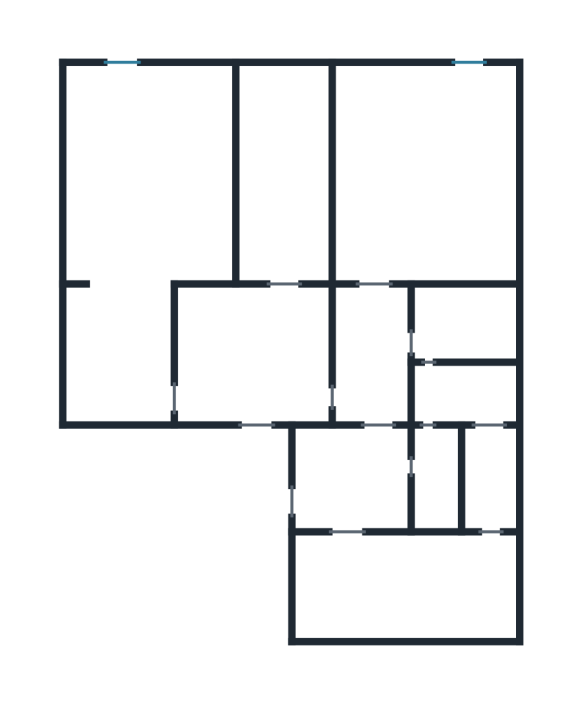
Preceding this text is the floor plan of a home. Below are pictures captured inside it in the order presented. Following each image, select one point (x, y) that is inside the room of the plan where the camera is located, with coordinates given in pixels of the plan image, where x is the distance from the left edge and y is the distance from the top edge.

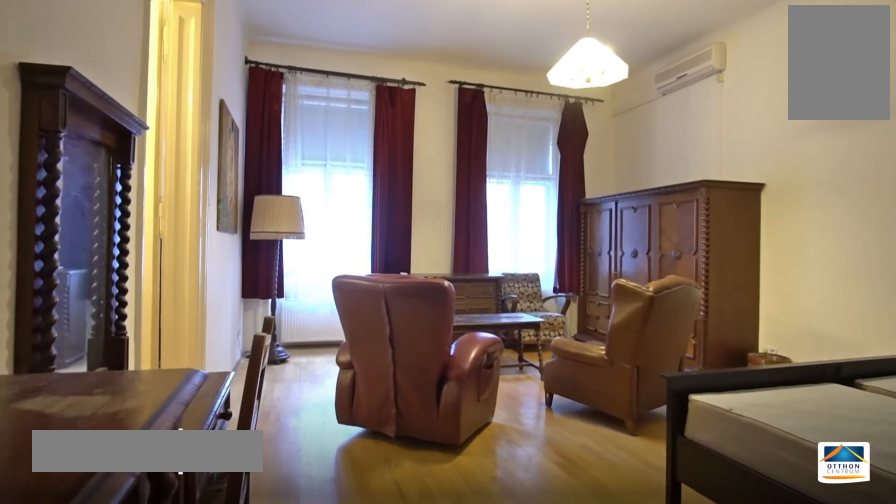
(435, 182)
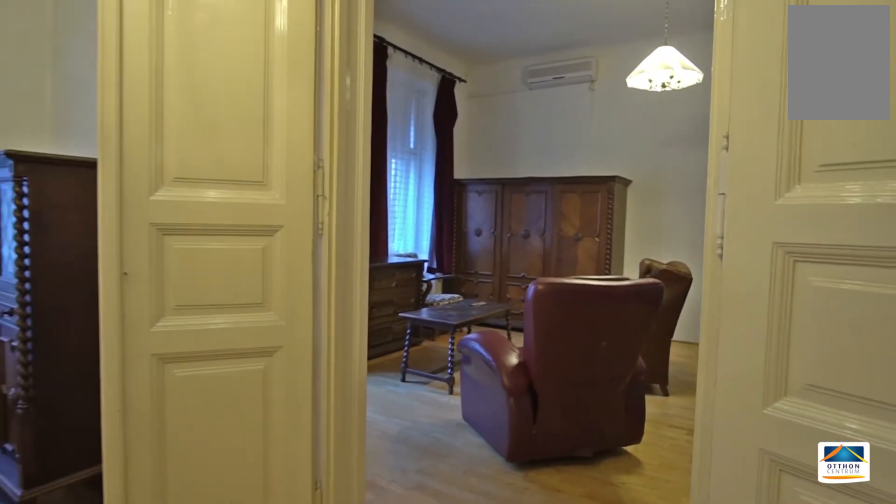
(435, 182)
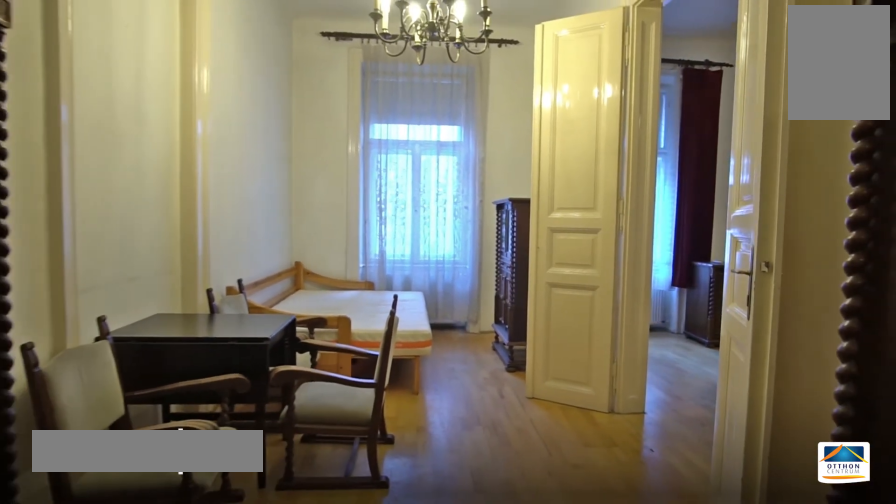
(290, 172)
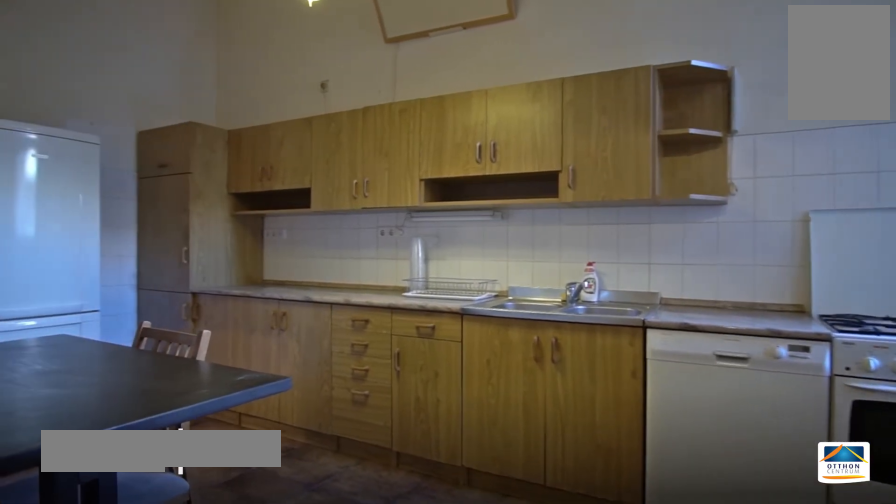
(401, 585)
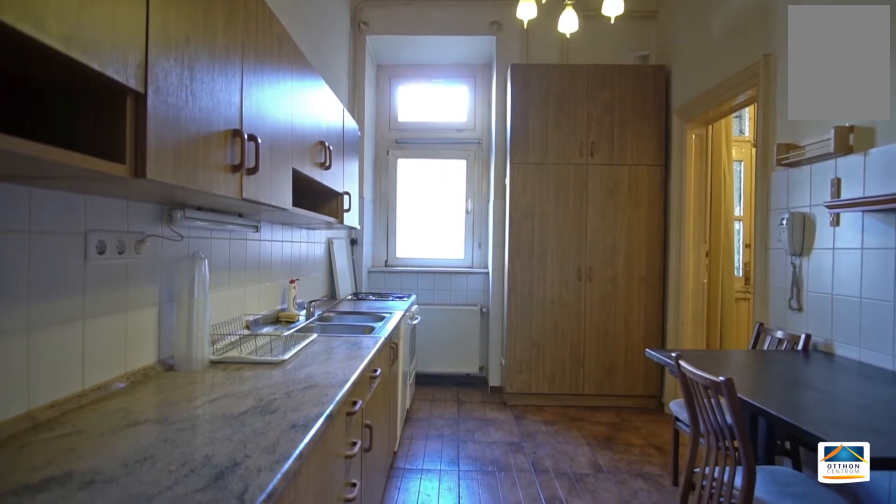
(402, 585)
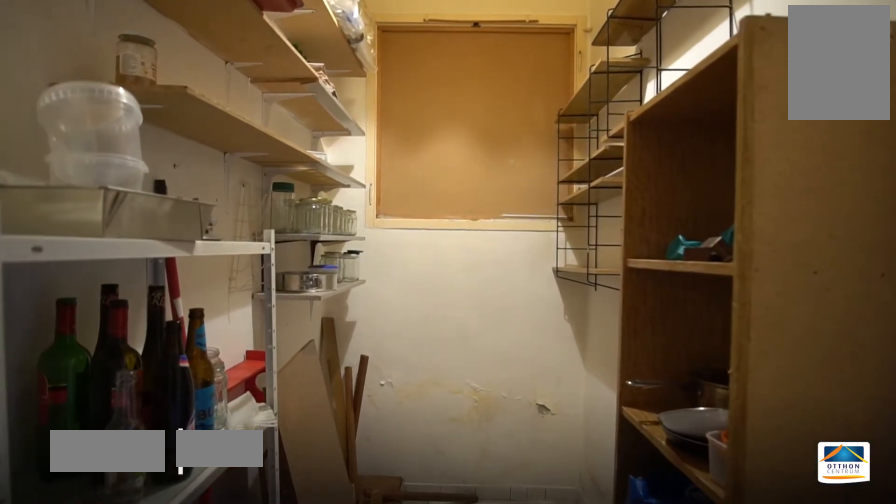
(488, 475)
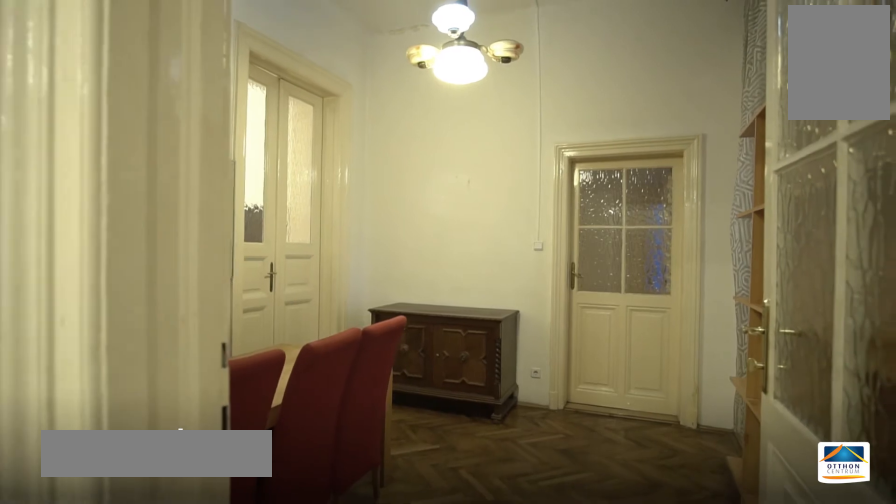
(246, 355)
